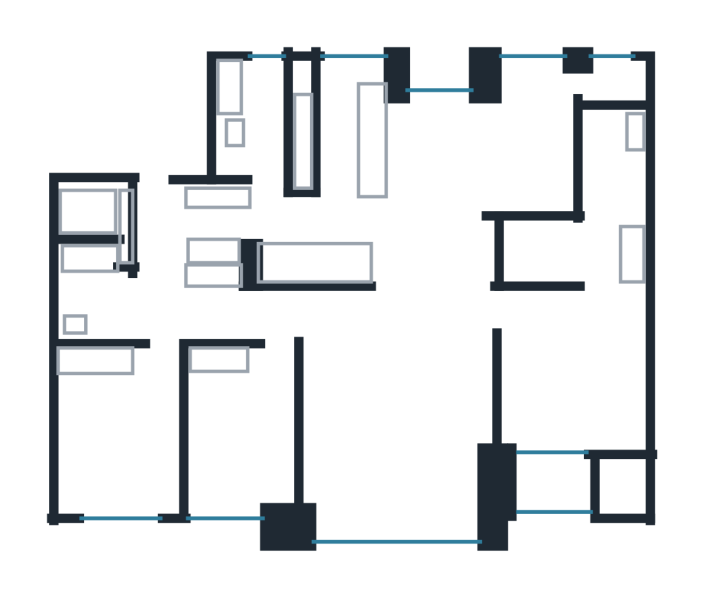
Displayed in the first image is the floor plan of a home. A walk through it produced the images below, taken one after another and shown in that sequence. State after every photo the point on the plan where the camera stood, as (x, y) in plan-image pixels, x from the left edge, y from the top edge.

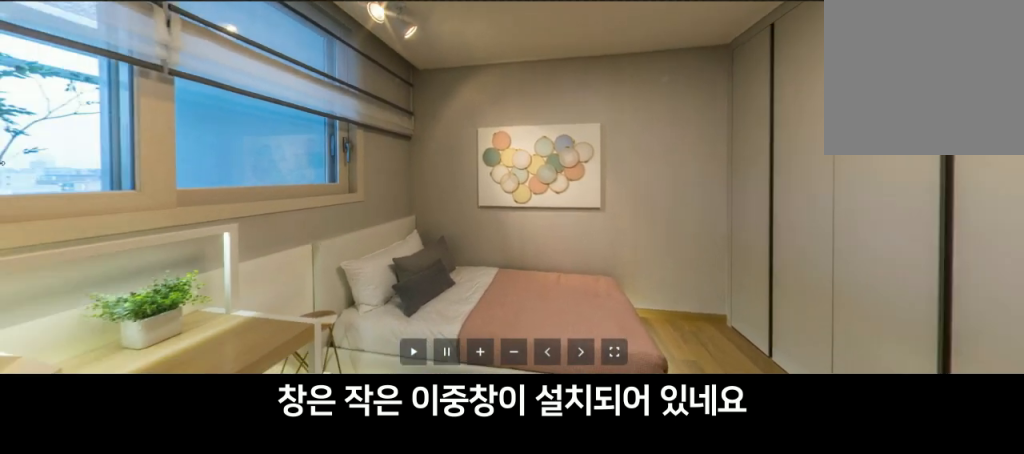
(70, 410)
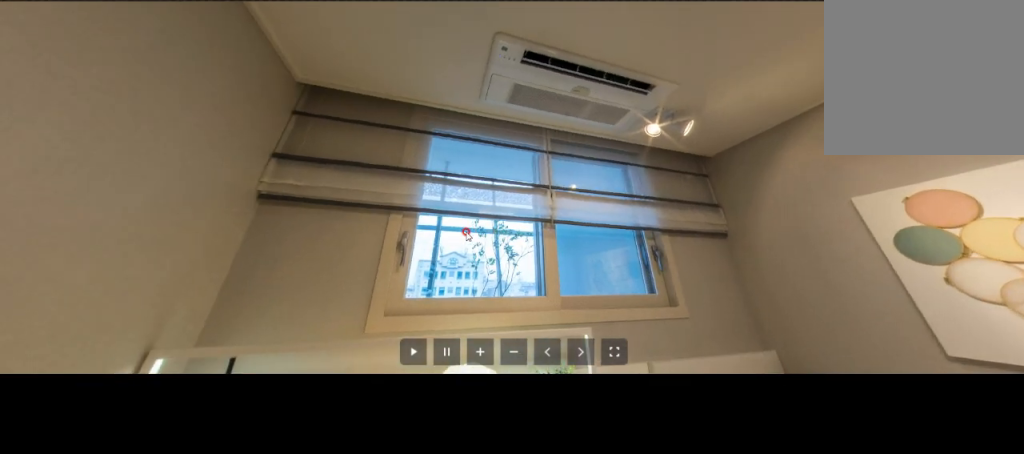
(116, 428)
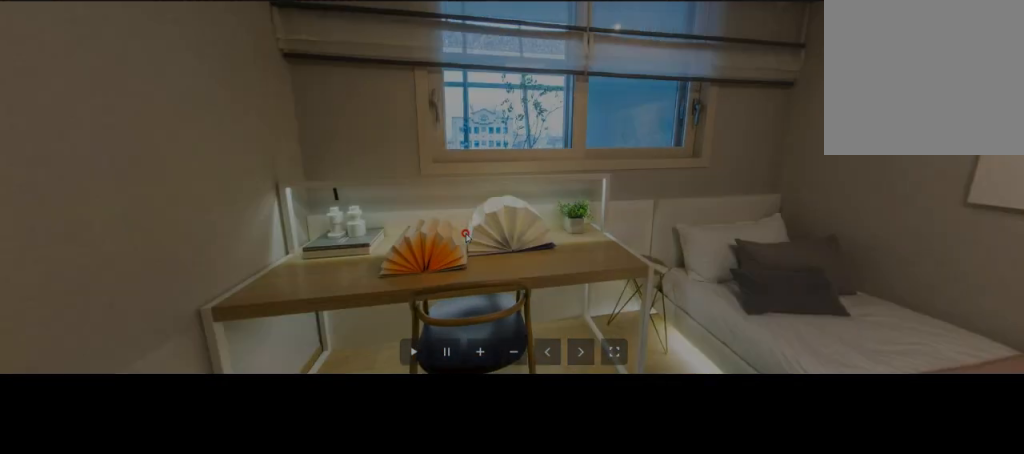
(117, 428)
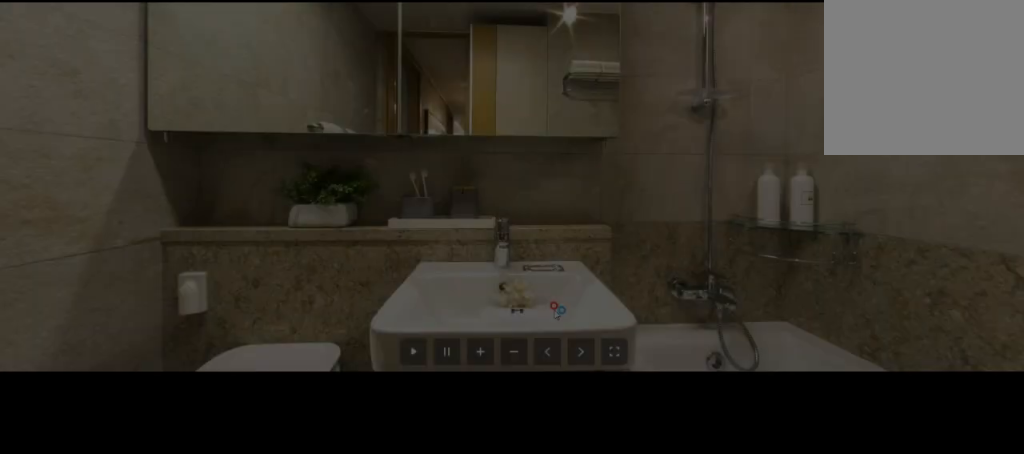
(76, 282)
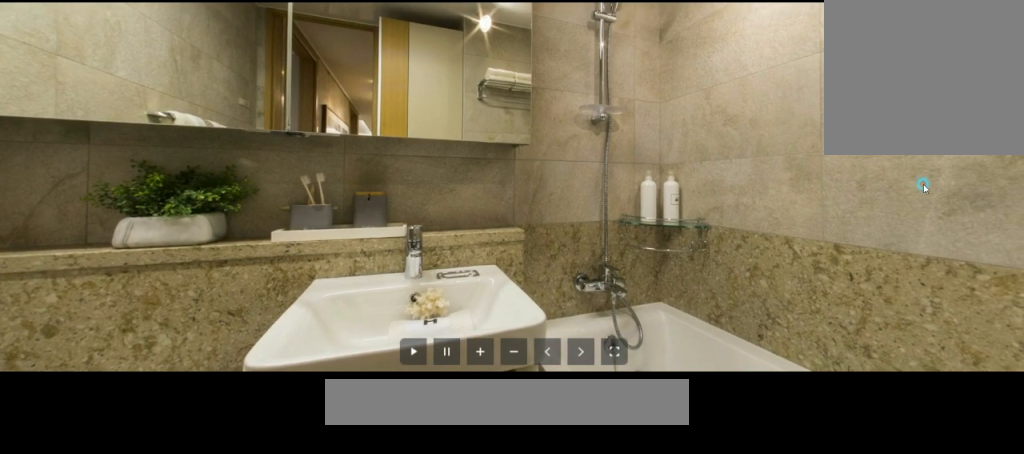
(69, 254)
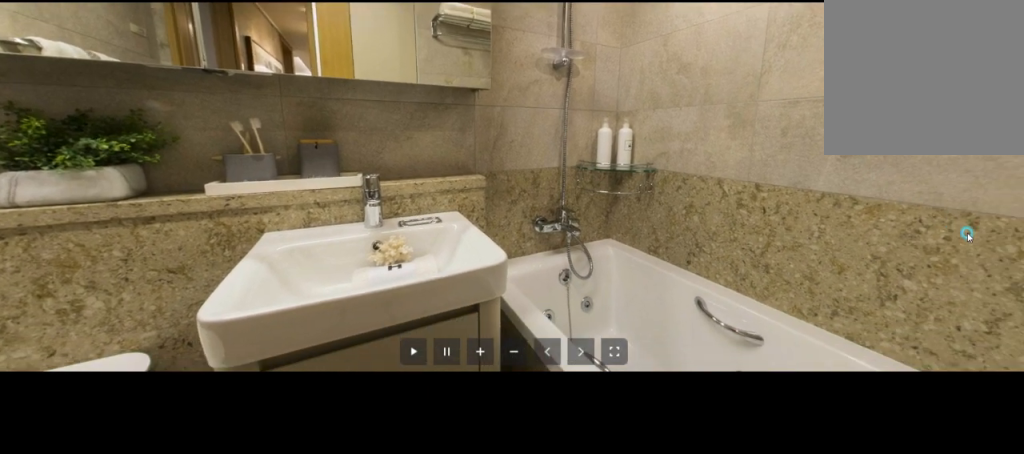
(70, 241)
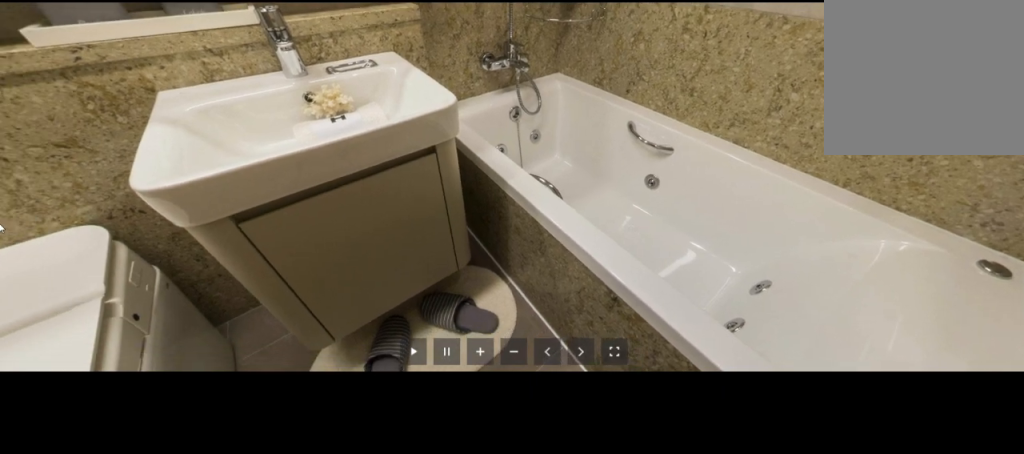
(71, 237)
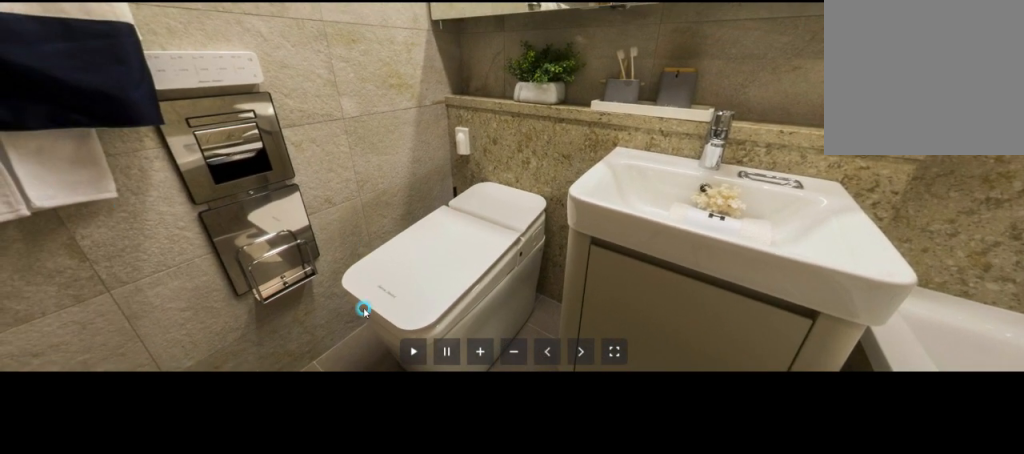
(71, 302)
